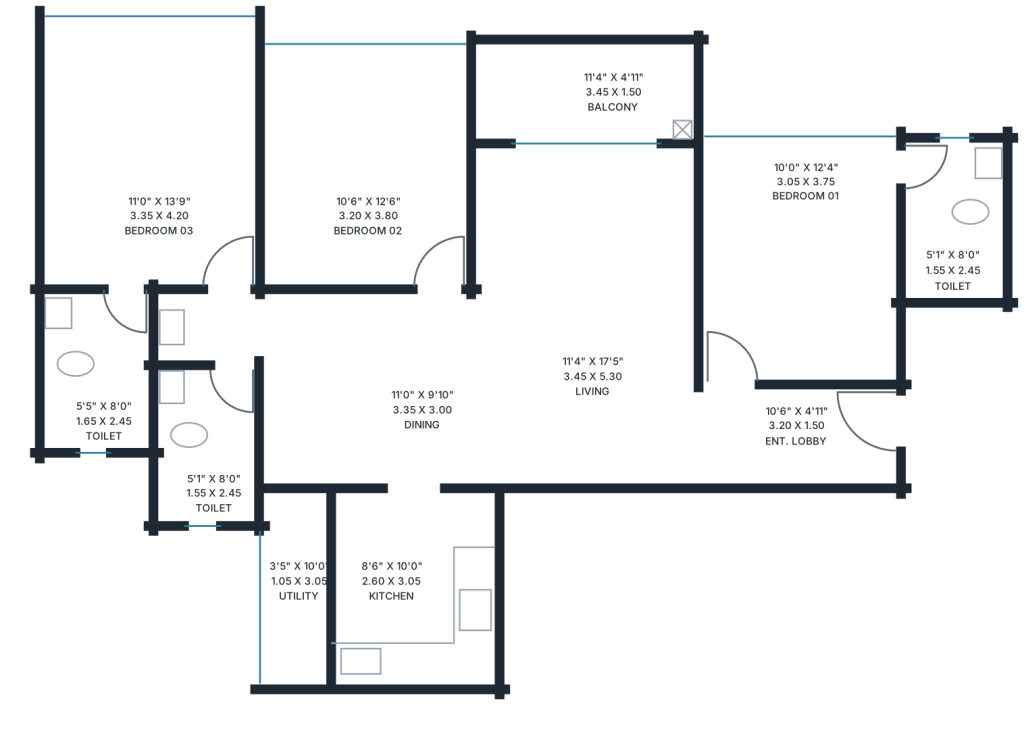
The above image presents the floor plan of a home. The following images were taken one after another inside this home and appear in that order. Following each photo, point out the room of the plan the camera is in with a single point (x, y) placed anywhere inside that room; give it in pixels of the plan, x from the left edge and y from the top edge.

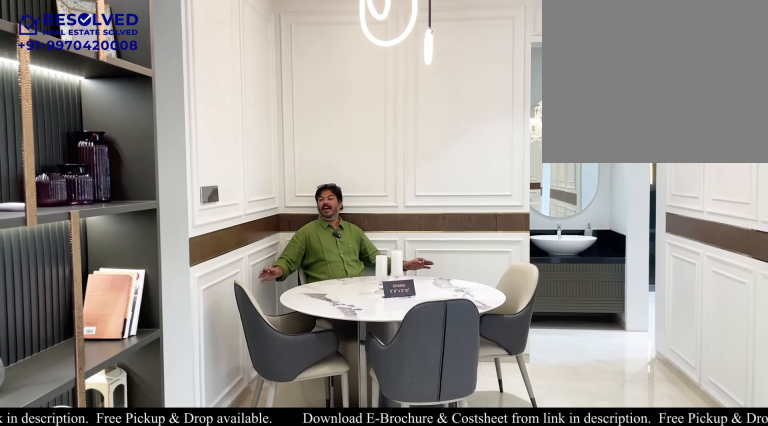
(371, 389)
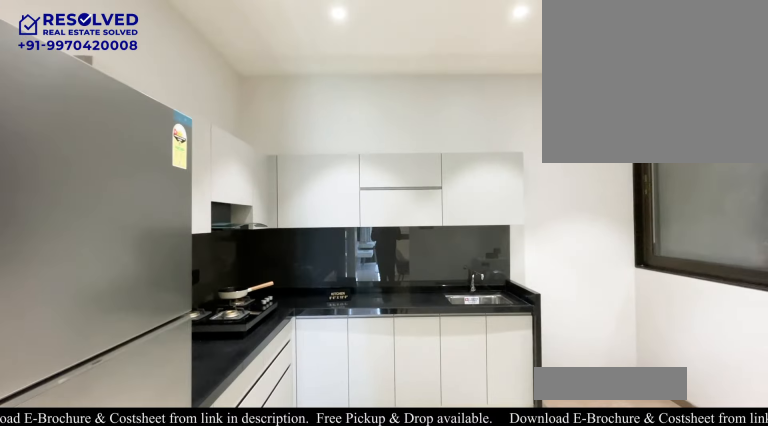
(414, 587)
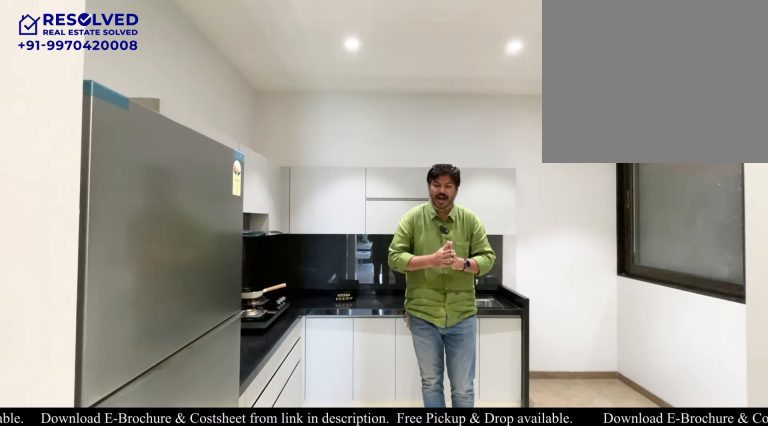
(414, 587)
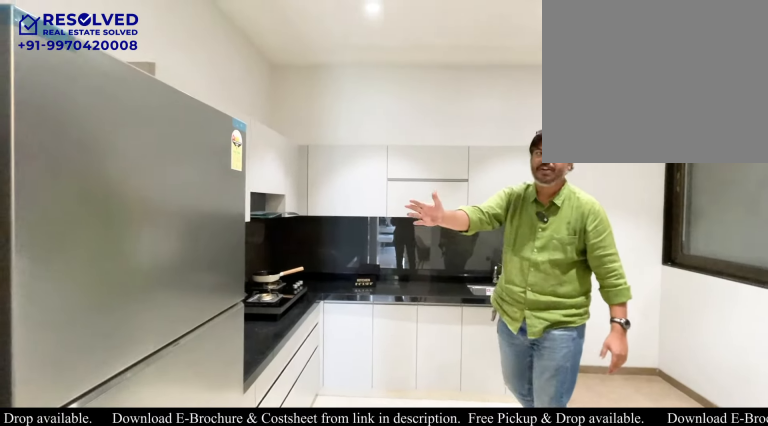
(413, 587)
